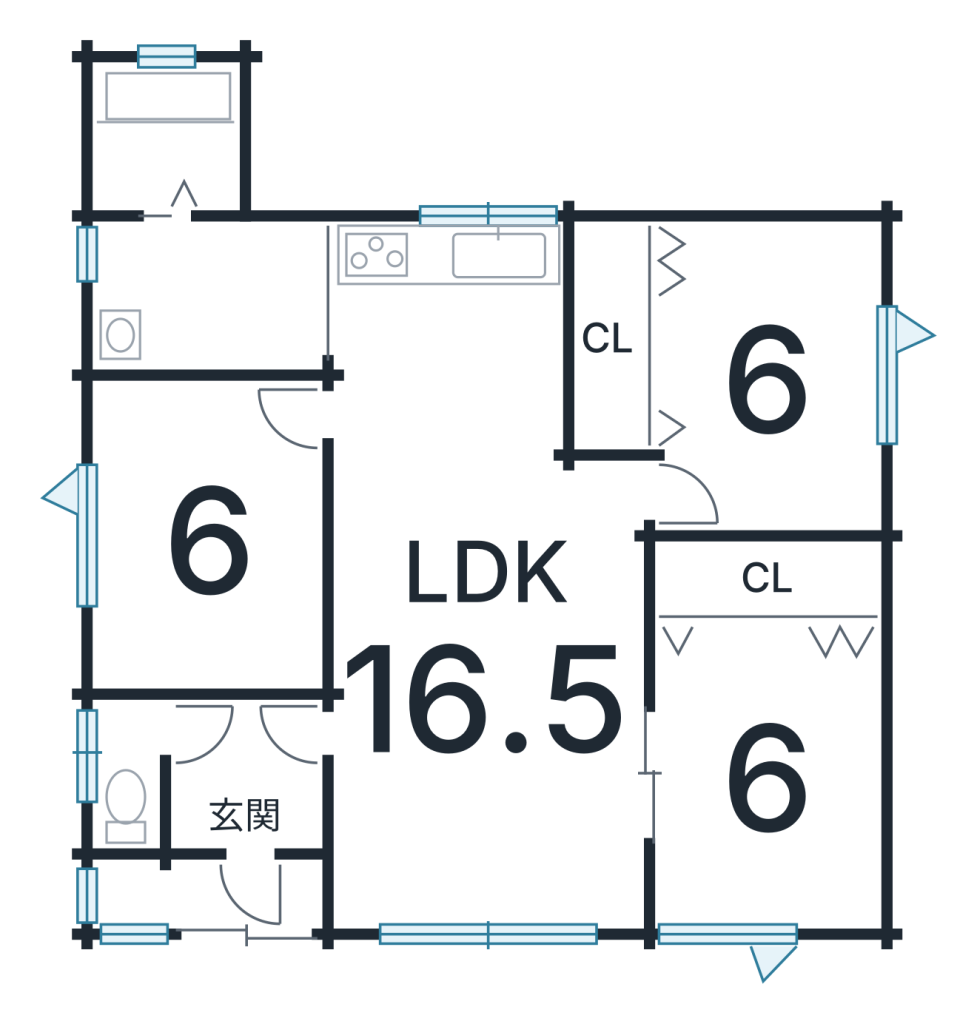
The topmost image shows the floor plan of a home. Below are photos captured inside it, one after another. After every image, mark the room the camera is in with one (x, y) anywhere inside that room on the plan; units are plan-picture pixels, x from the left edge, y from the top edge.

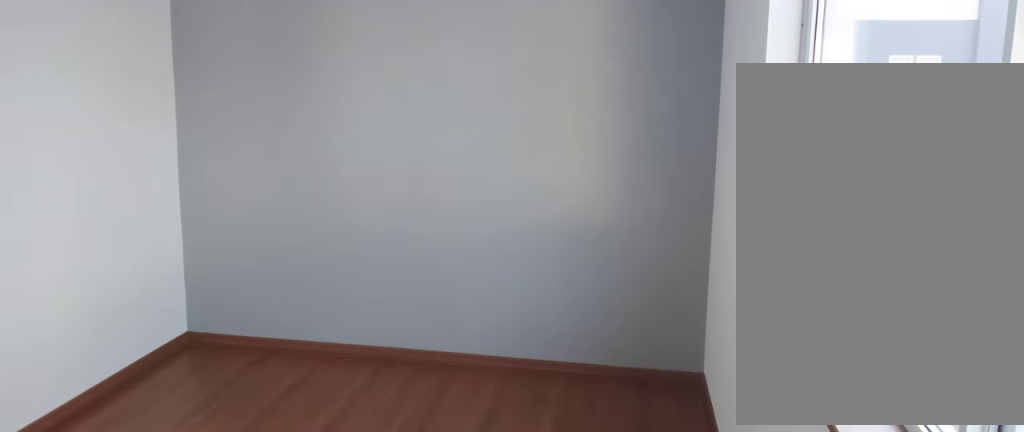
(195, 554)
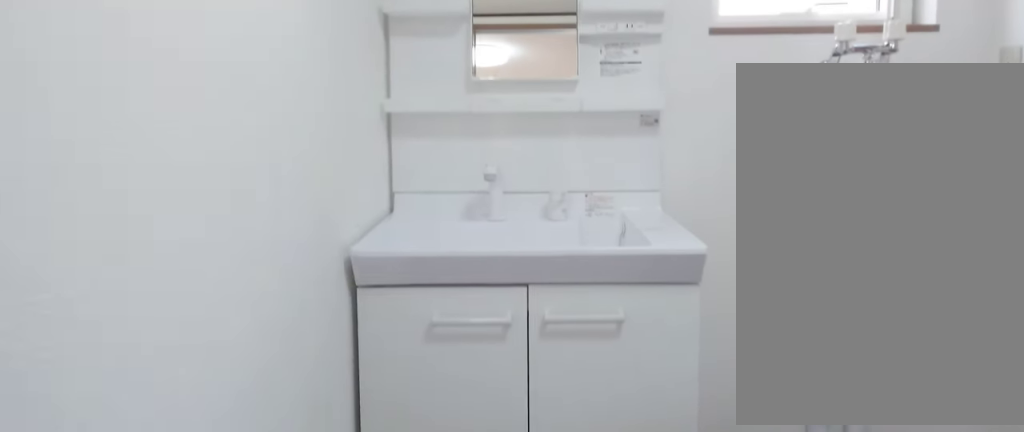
(226, 304)
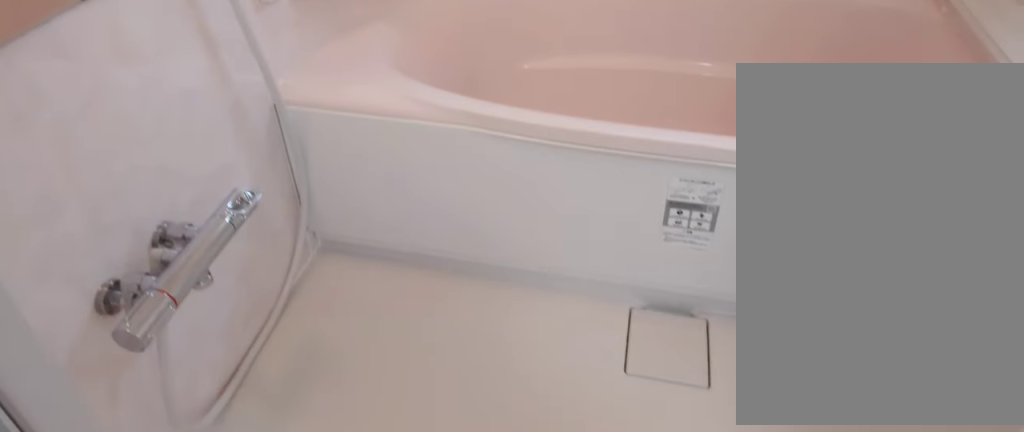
(171, 142)
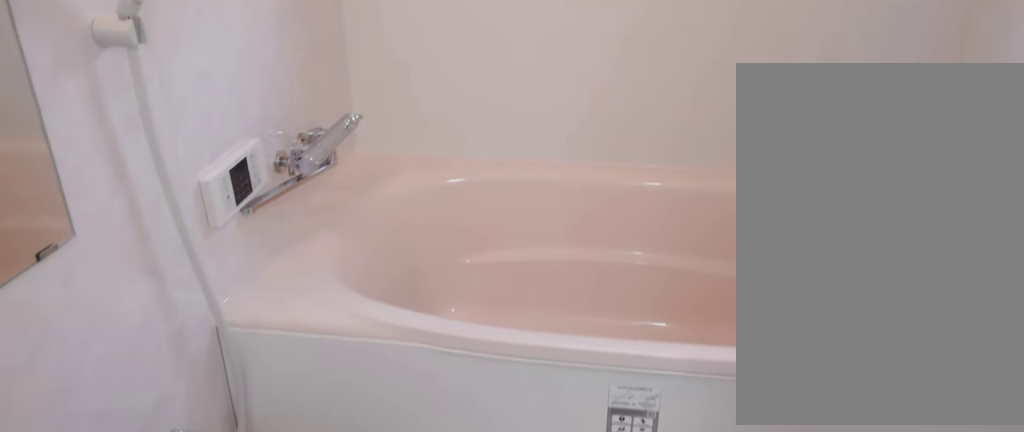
(171, 142)
